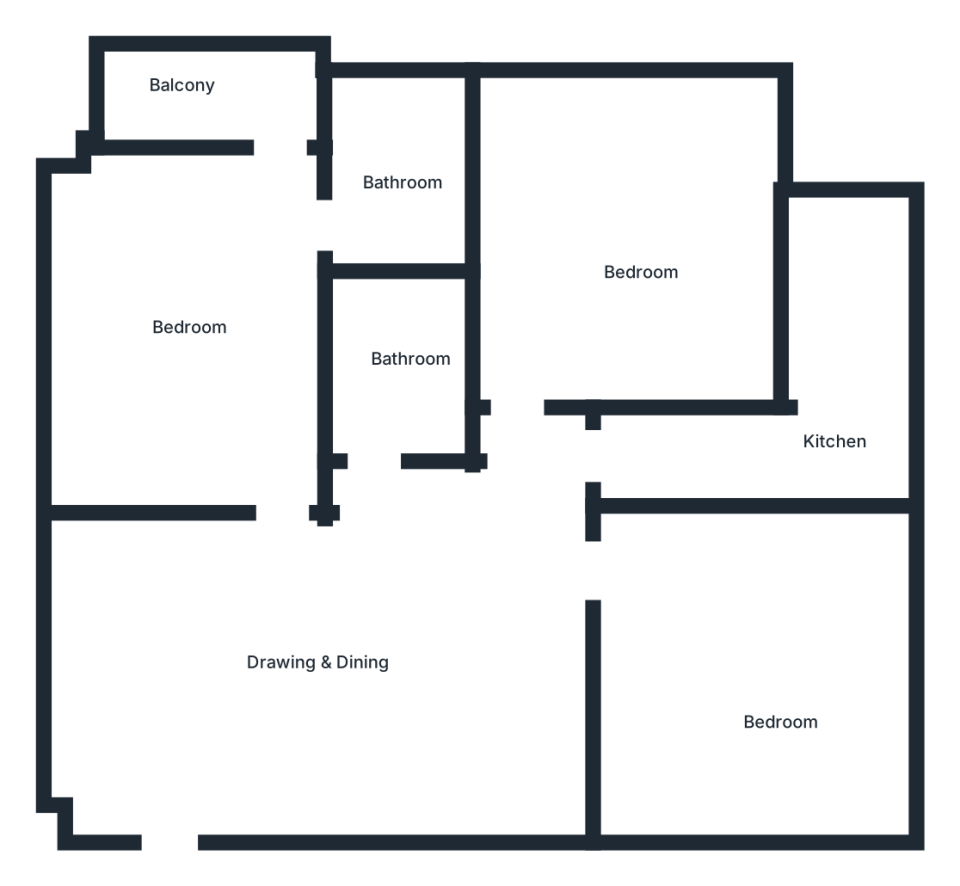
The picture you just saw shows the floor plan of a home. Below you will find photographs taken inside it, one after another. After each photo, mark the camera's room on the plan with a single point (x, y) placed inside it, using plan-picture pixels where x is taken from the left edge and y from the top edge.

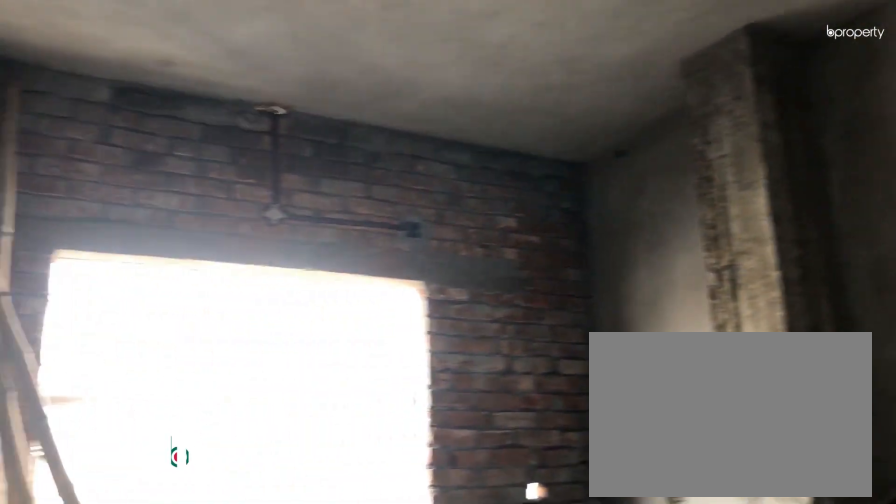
(576, 247)
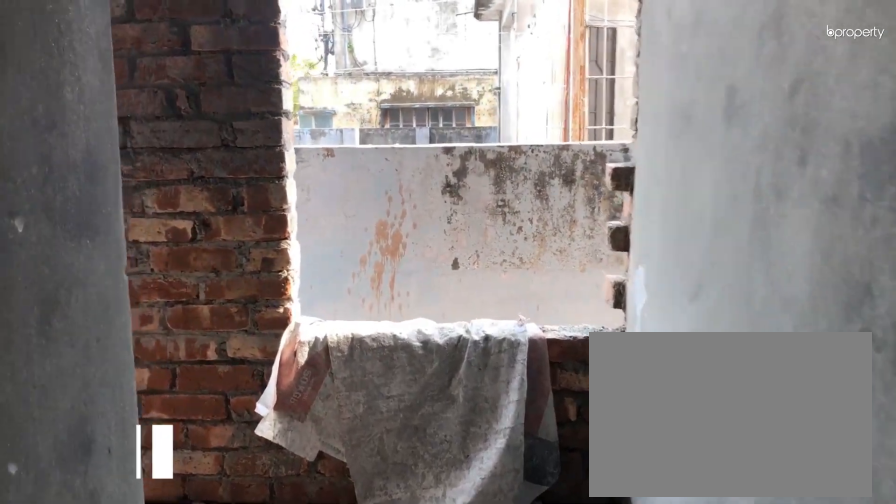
(806, 452)
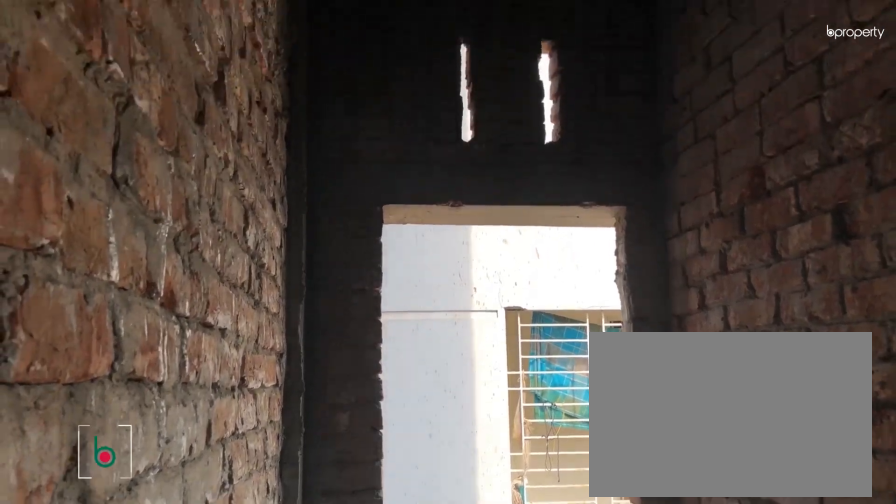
(806, 452)
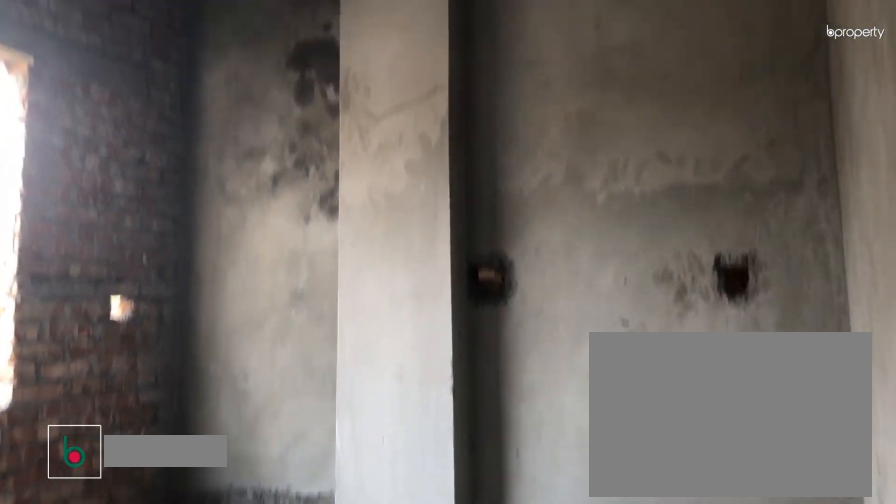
(721, 671)
